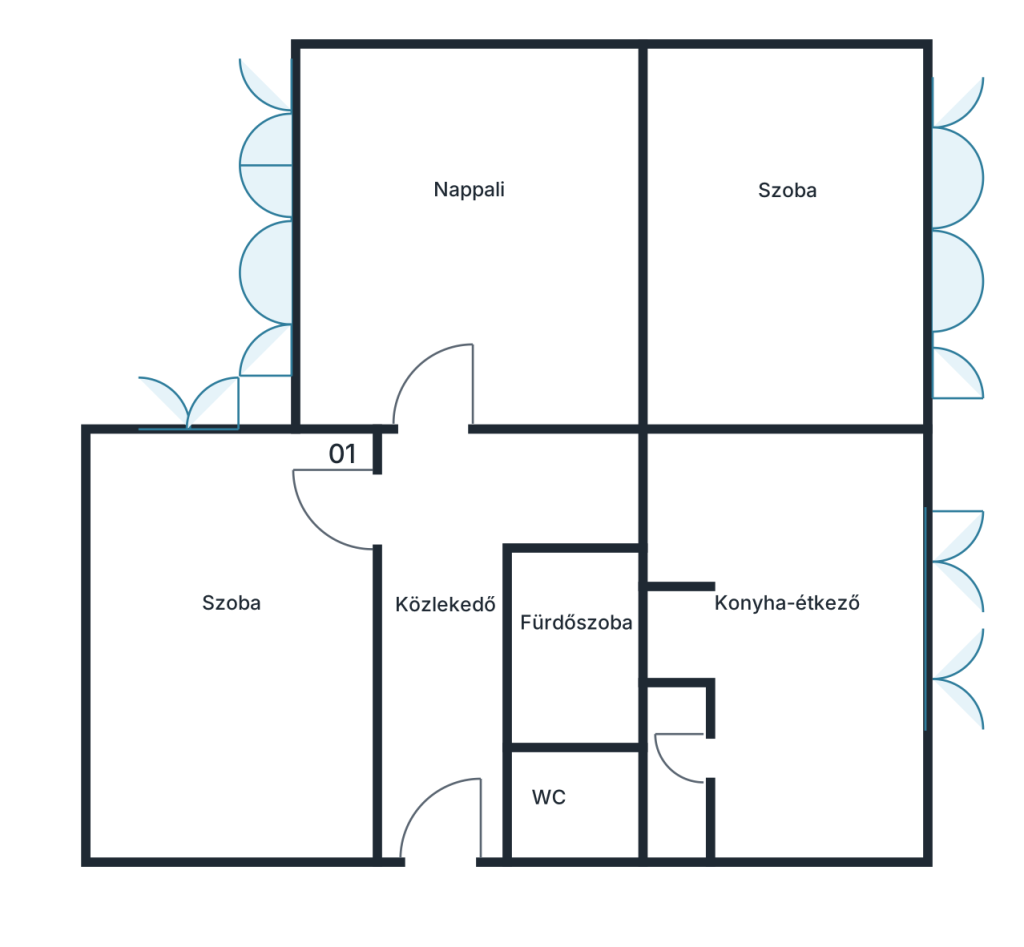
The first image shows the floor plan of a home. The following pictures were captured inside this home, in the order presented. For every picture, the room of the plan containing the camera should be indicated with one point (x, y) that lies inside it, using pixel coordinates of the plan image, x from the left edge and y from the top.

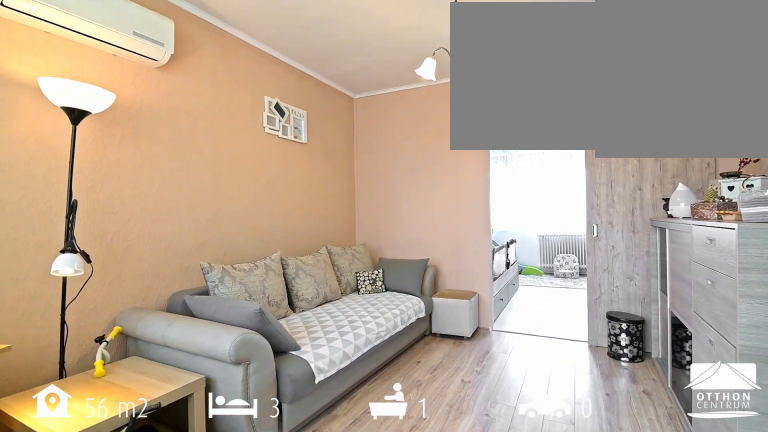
(472, 268)
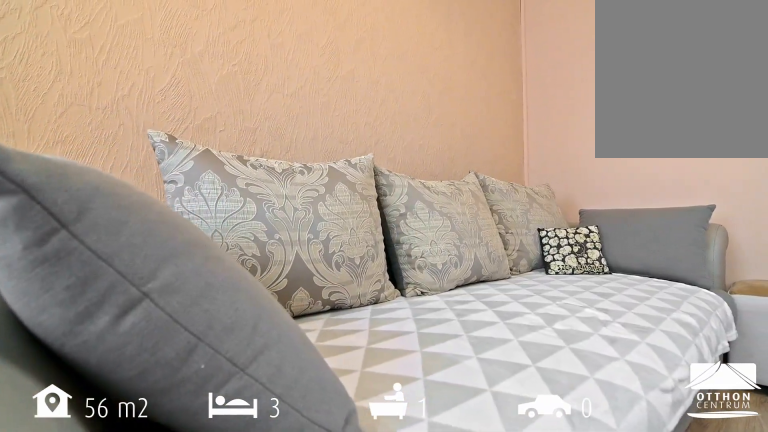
(472, 268)
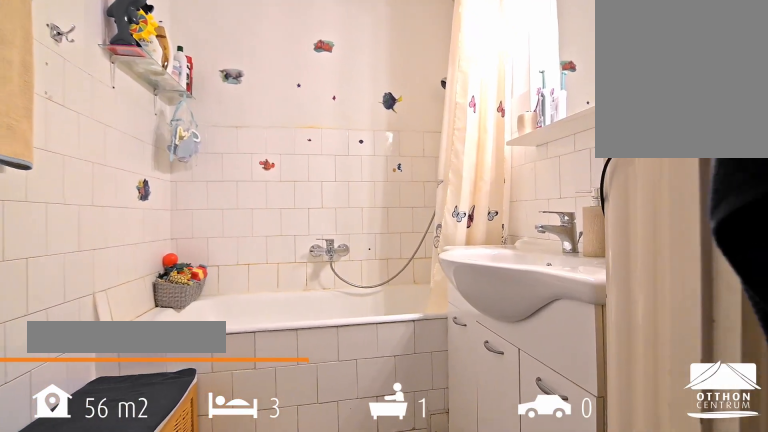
(566, 646)
